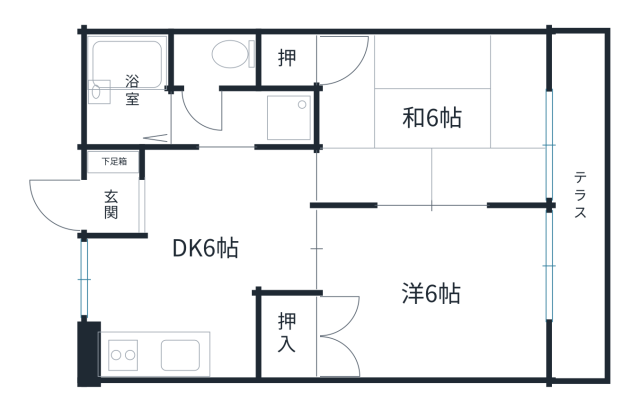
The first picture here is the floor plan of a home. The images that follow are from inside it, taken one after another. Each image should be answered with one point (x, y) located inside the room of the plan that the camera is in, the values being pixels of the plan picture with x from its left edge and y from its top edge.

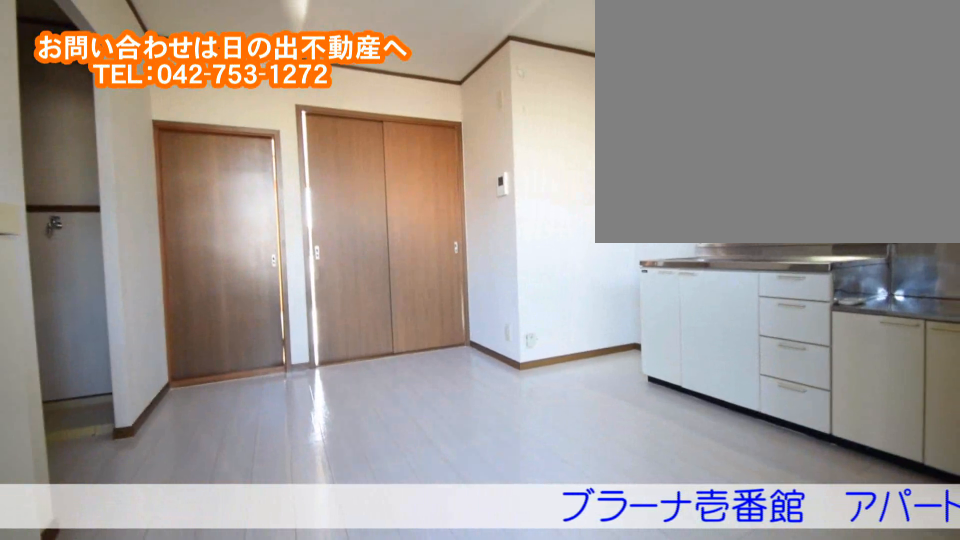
(139, 203)
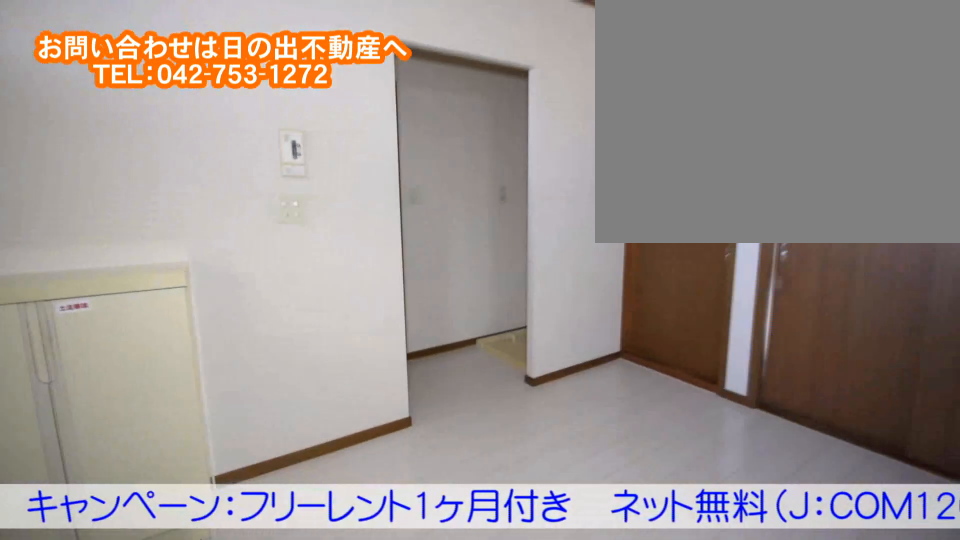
(209, 274)
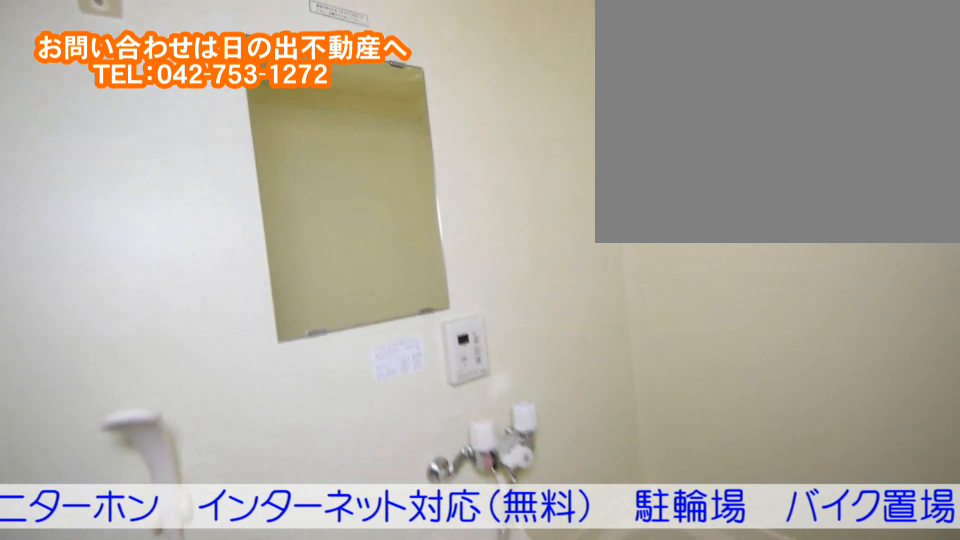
(129, 105)
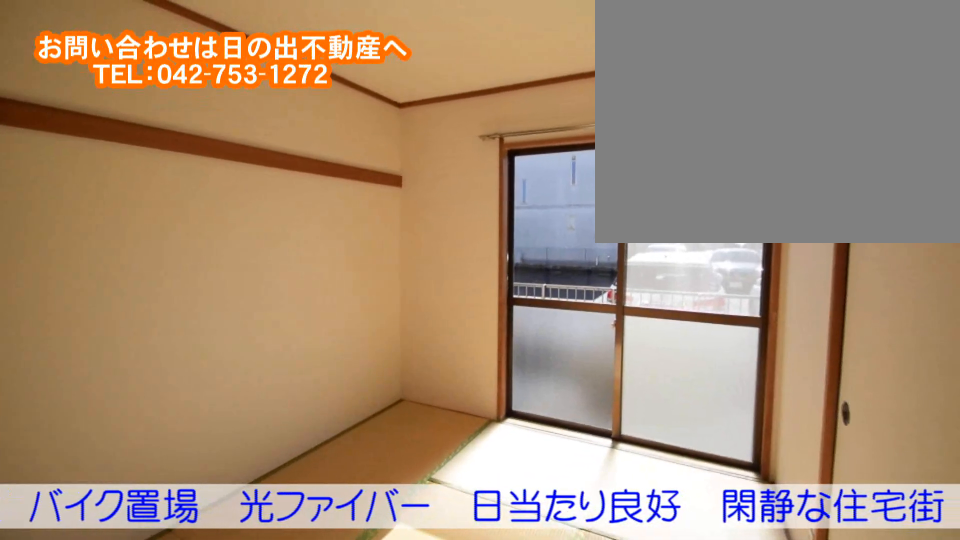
(487, 117)
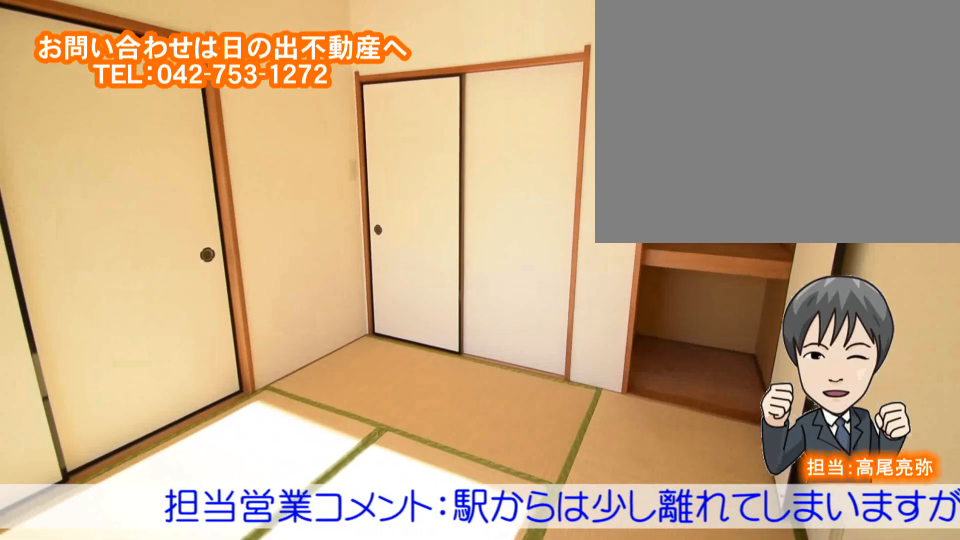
(487, 117)
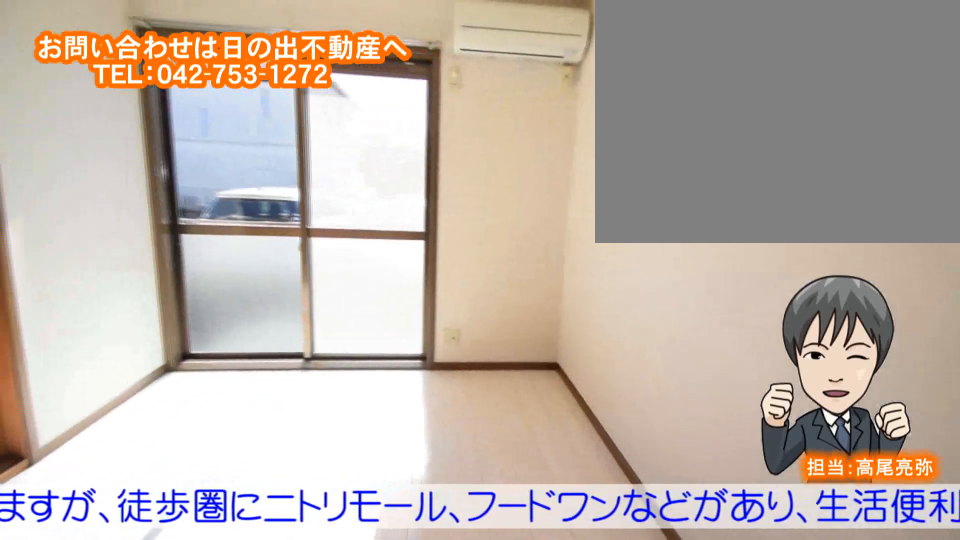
(492, 286)
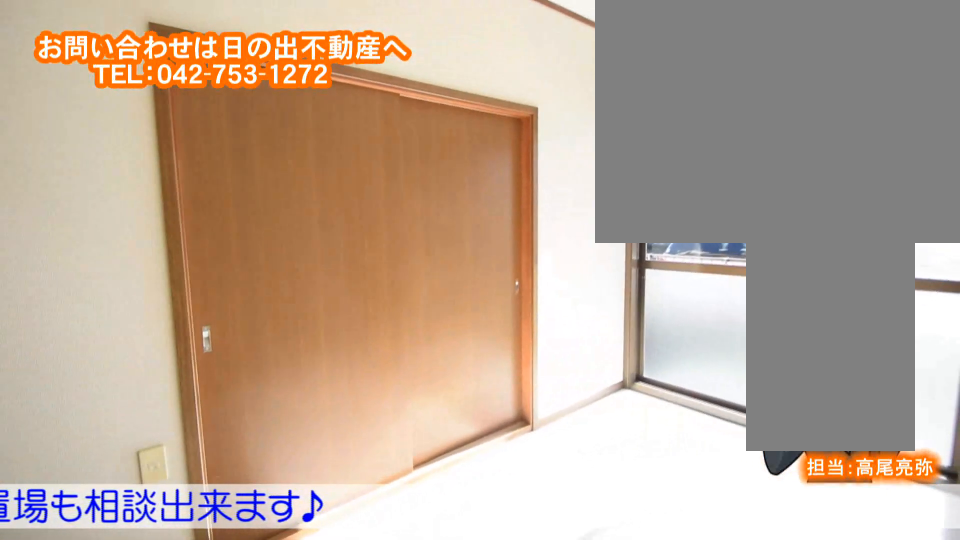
(492, 286)
